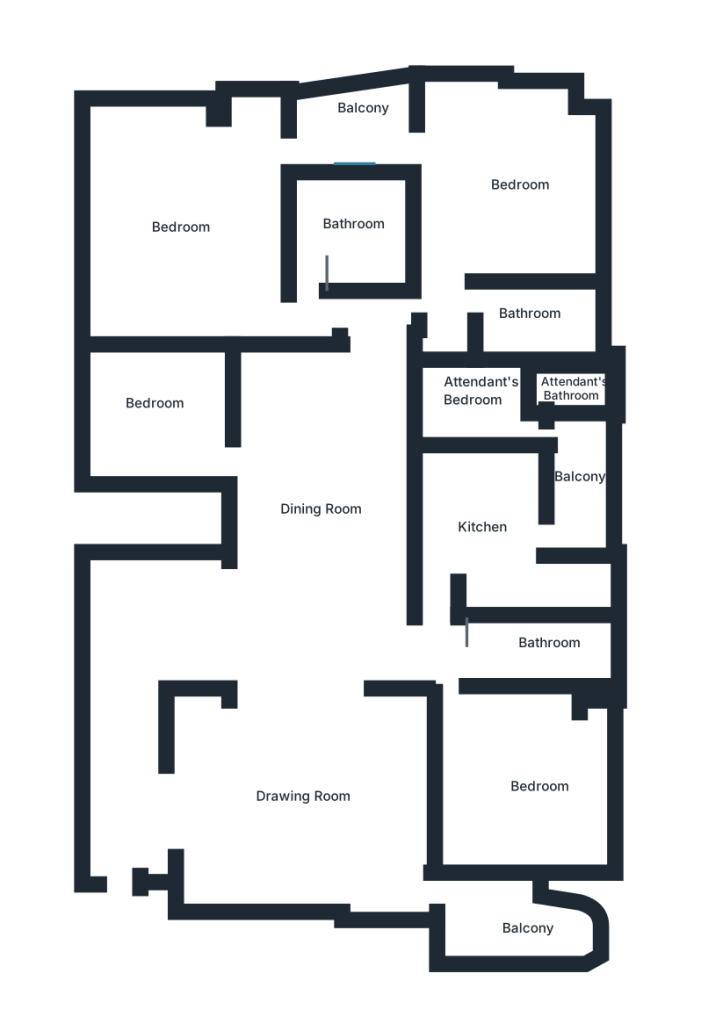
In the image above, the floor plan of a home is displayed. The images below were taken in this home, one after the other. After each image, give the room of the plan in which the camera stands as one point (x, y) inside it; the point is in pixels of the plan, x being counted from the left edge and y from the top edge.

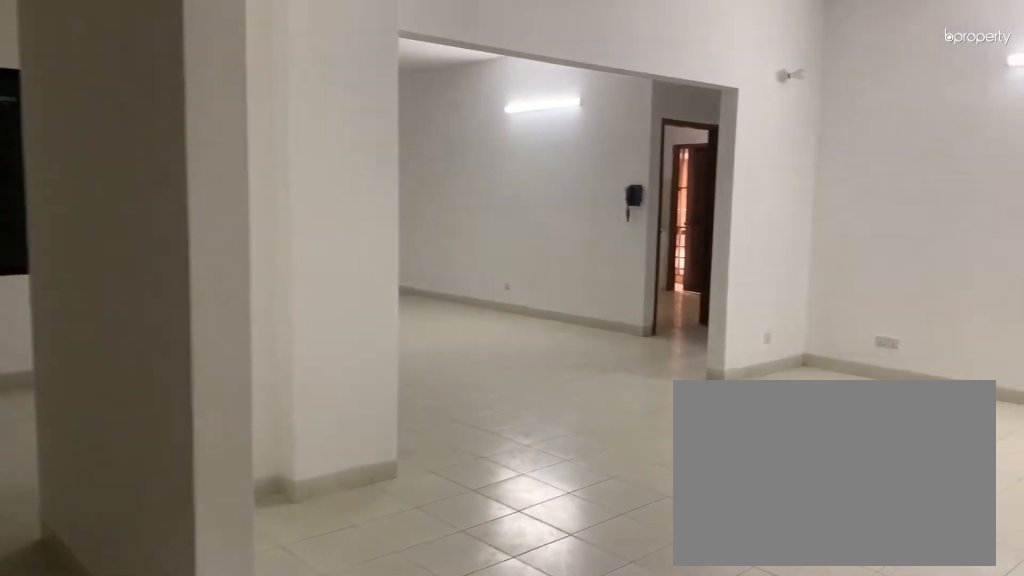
(307, 815)
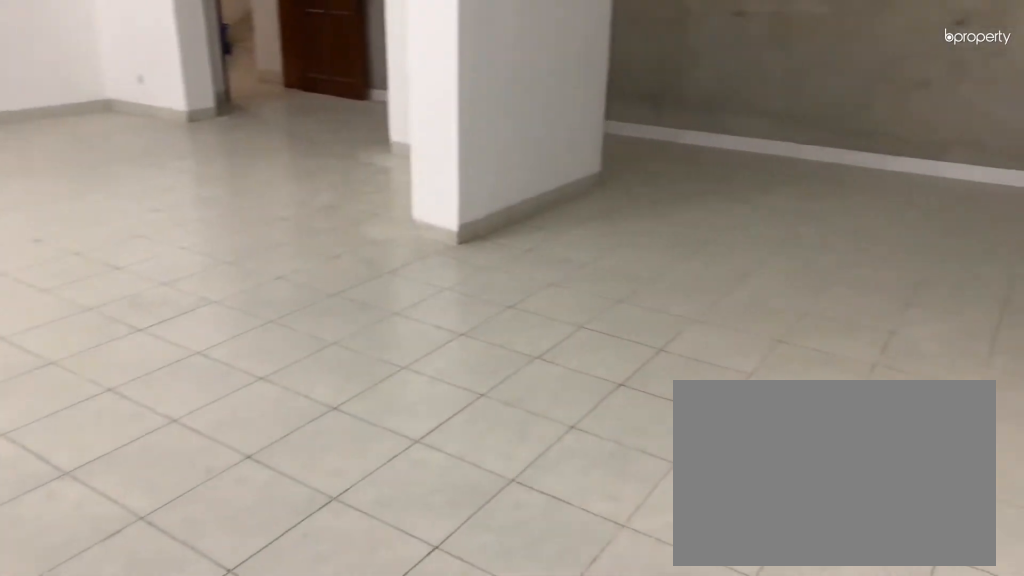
(320, 492)
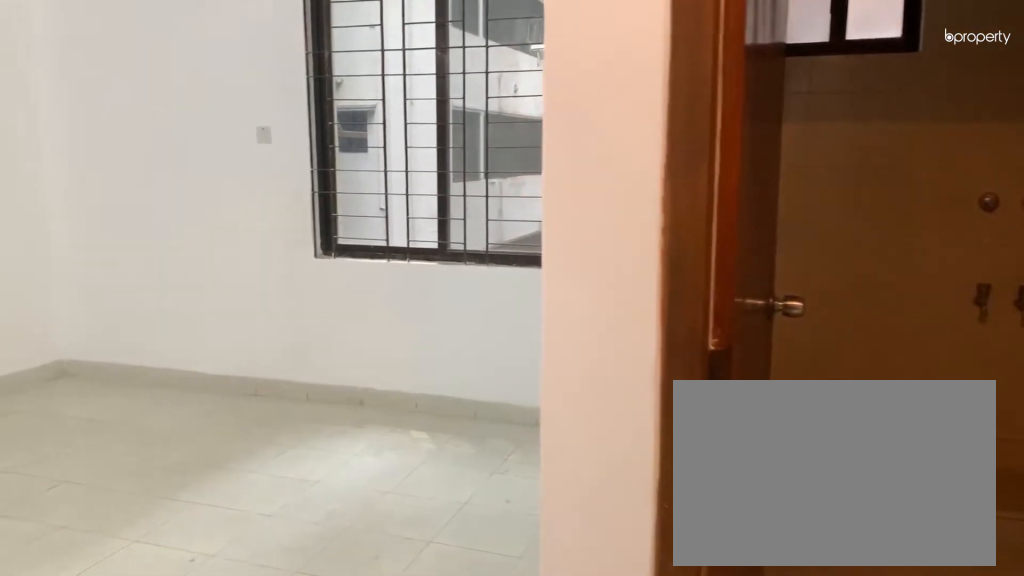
(487, 194)
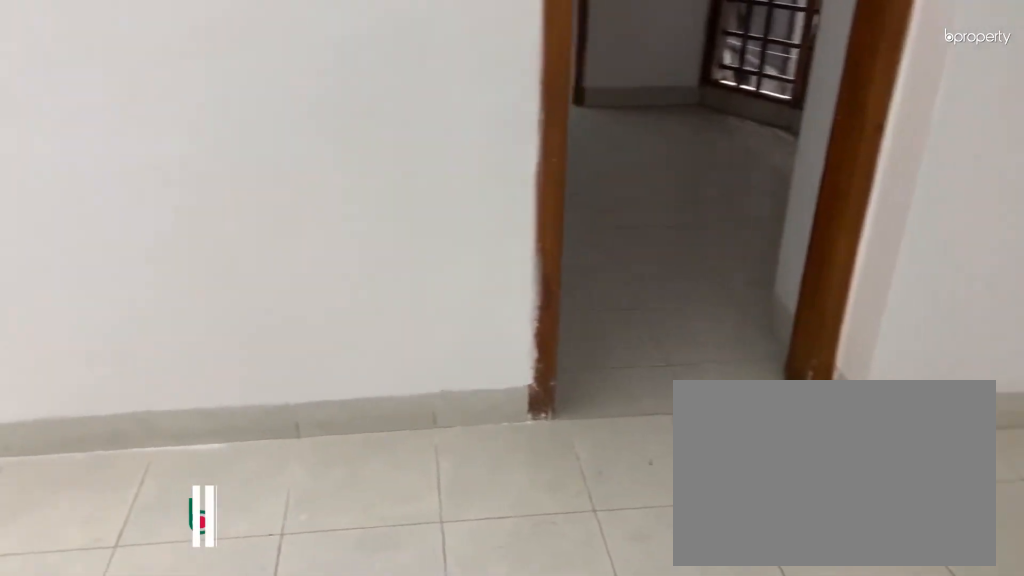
(487, 194)
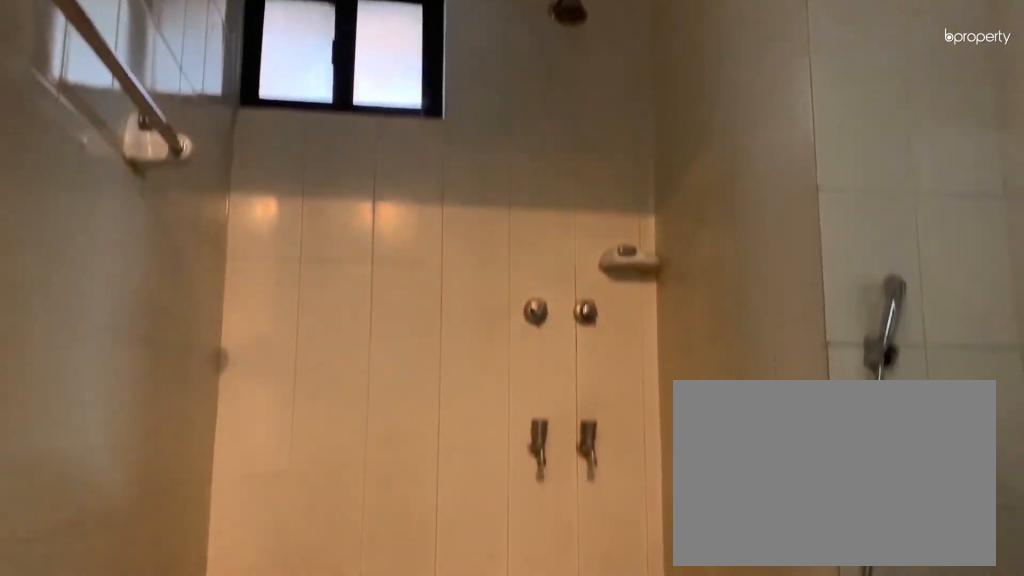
(528, 301)
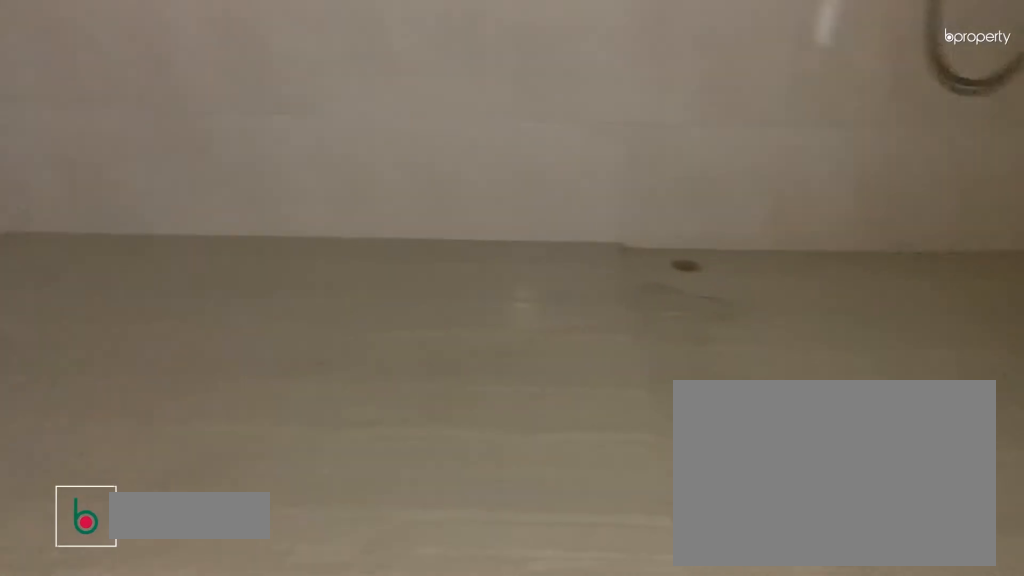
(334, 233)
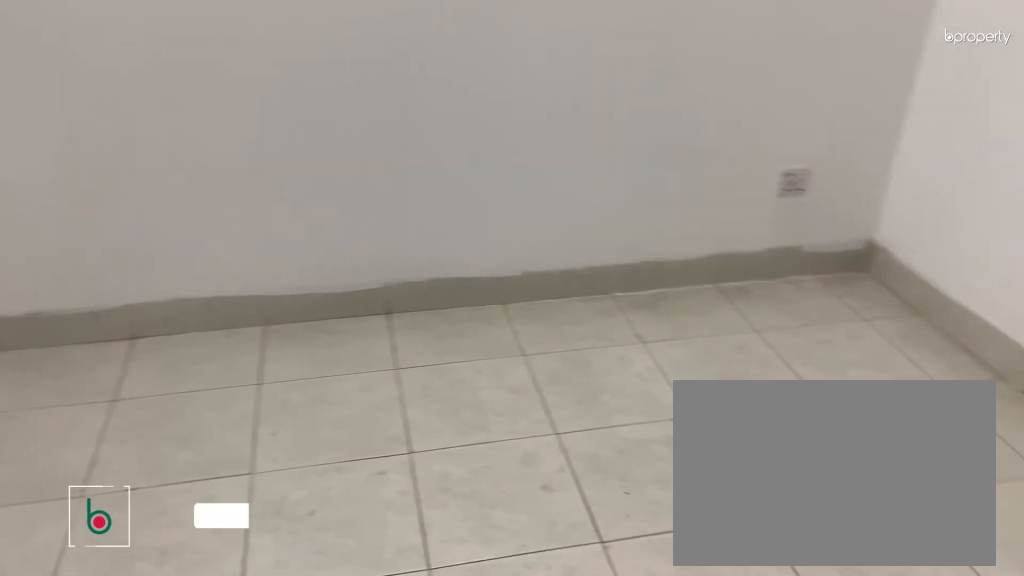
(164, 417)
